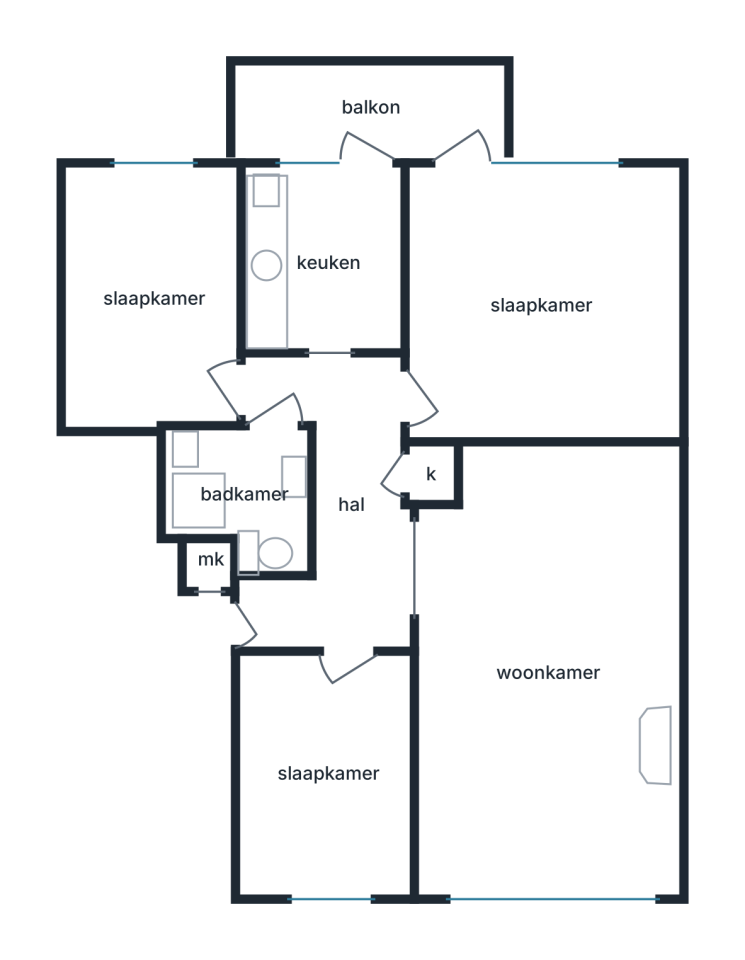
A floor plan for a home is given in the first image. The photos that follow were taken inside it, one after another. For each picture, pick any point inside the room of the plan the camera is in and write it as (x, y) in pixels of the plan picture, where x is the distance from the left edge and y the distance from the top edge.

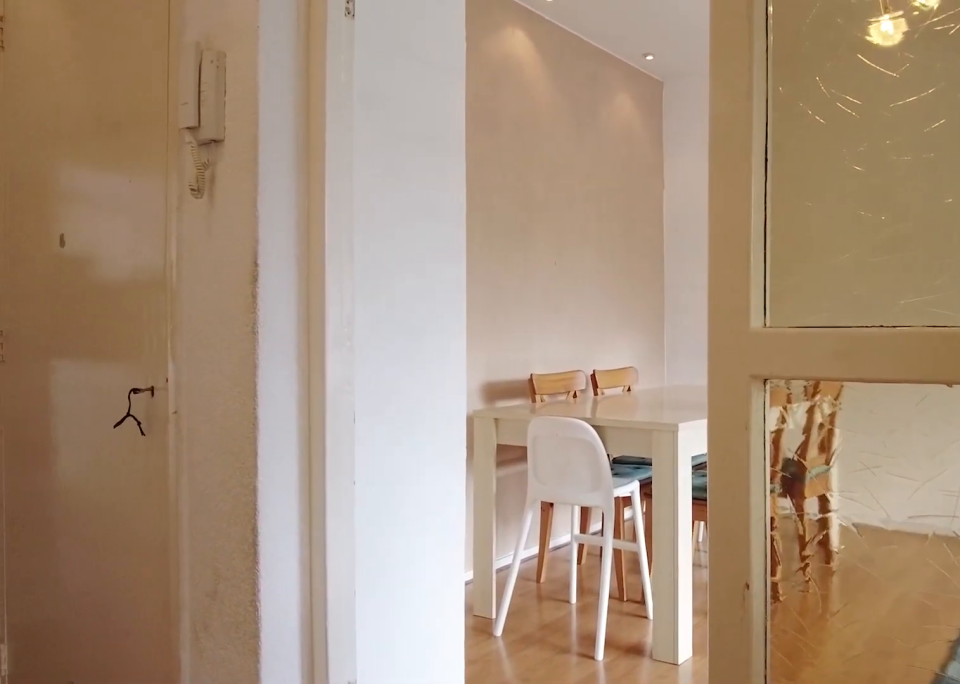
(339, 503)
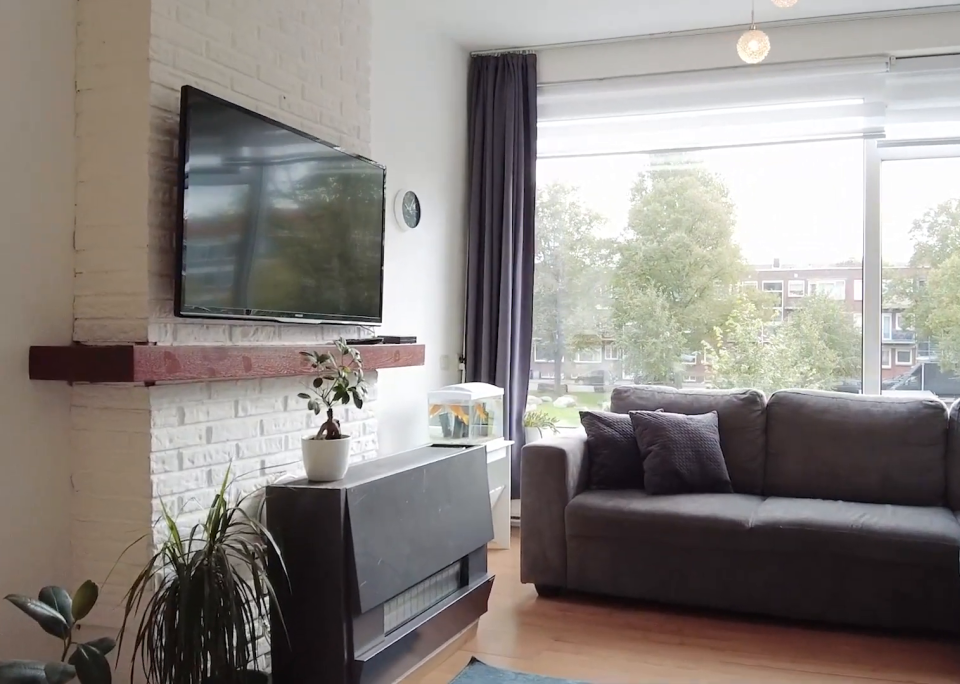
(547, 670)
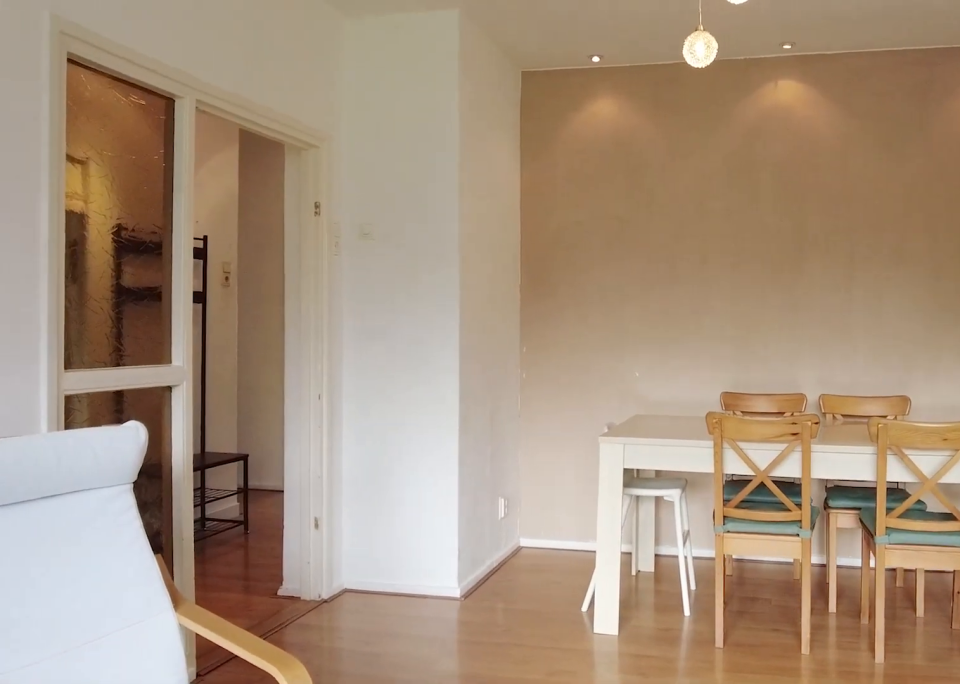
(547, 670)
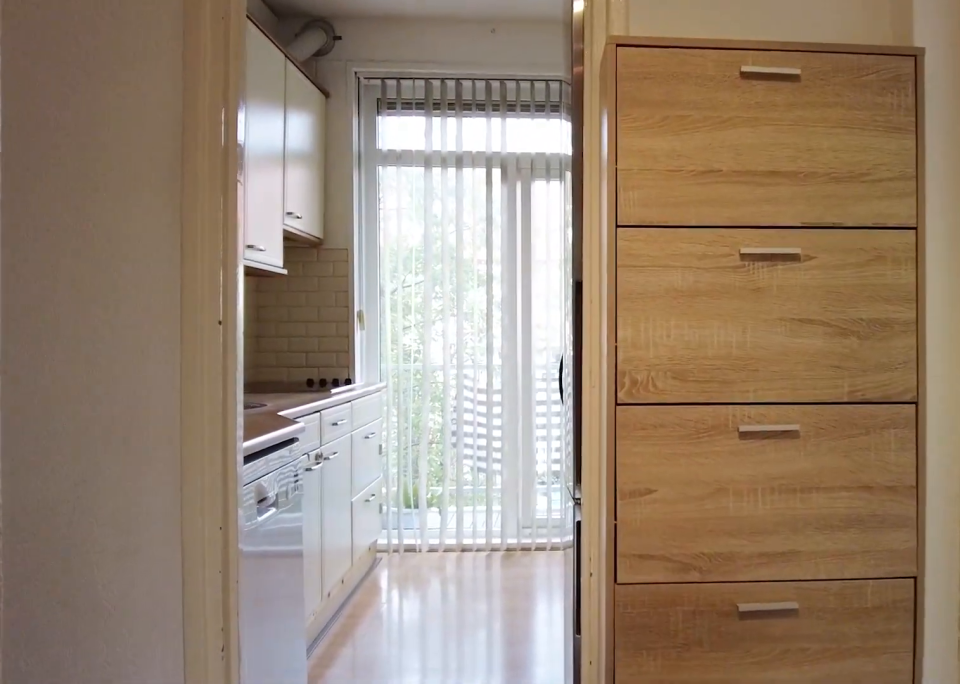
(339, 503)
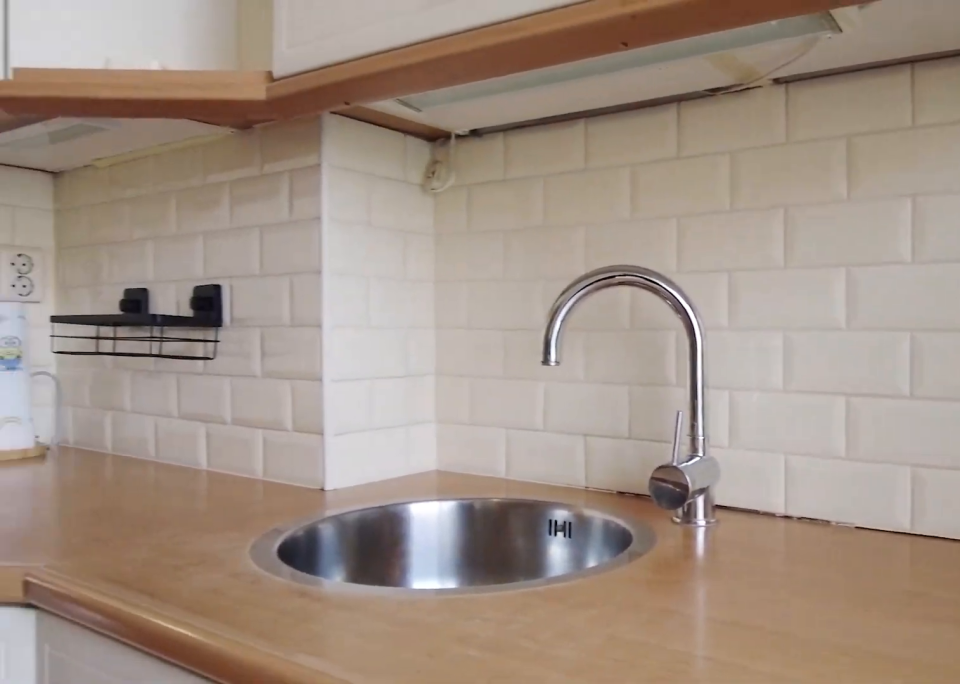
(325, 263)
